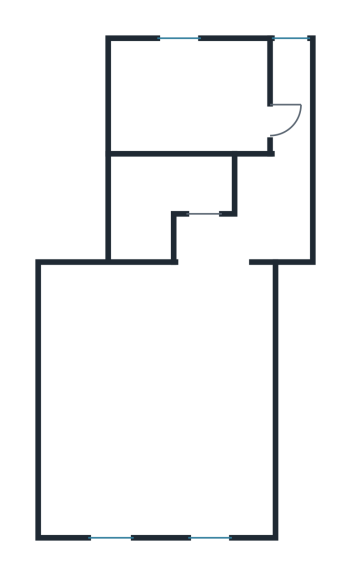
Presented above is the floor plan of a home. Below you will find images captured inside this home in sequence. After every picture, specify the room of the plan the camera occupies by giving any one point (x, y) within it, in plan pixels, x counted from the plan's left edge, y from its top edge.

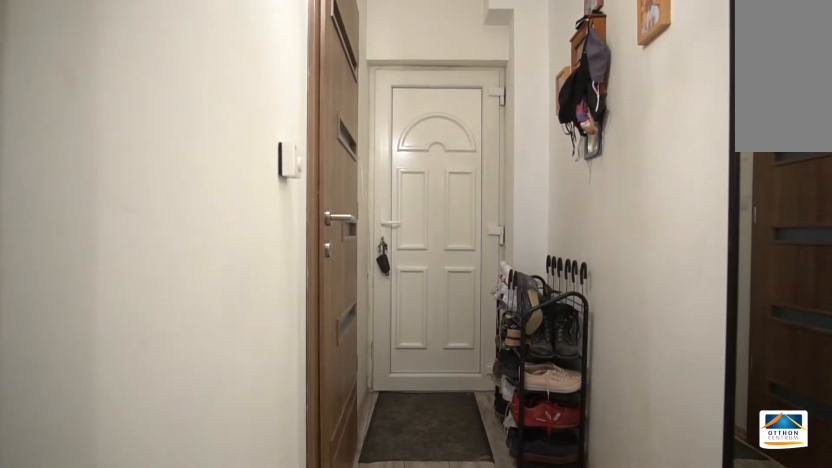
(289, 167)
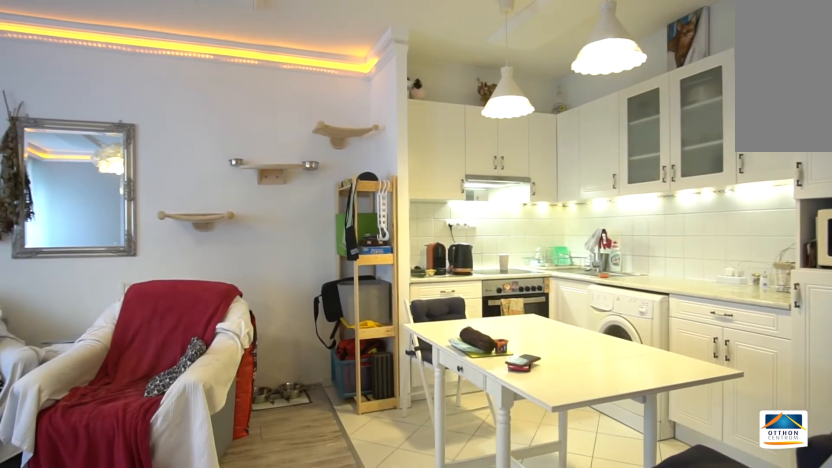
(163, 401)
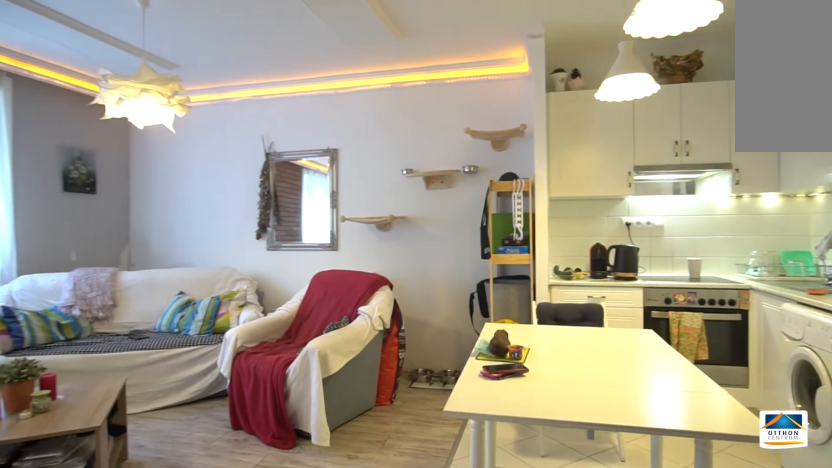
(163, 402)
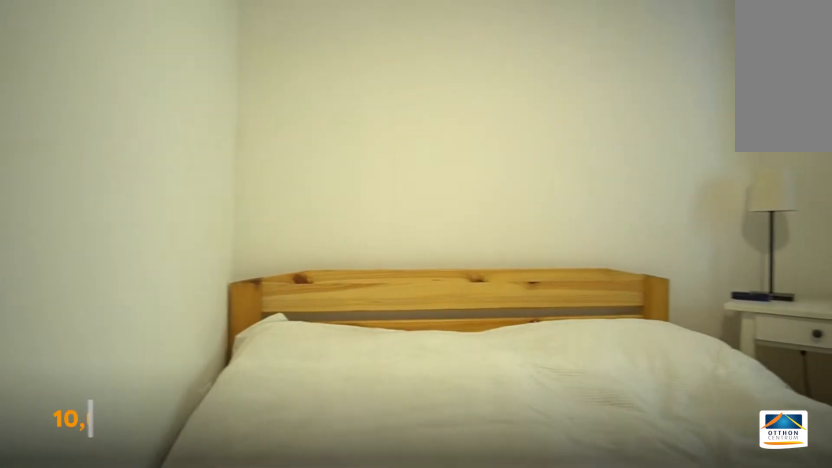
(180, 89)
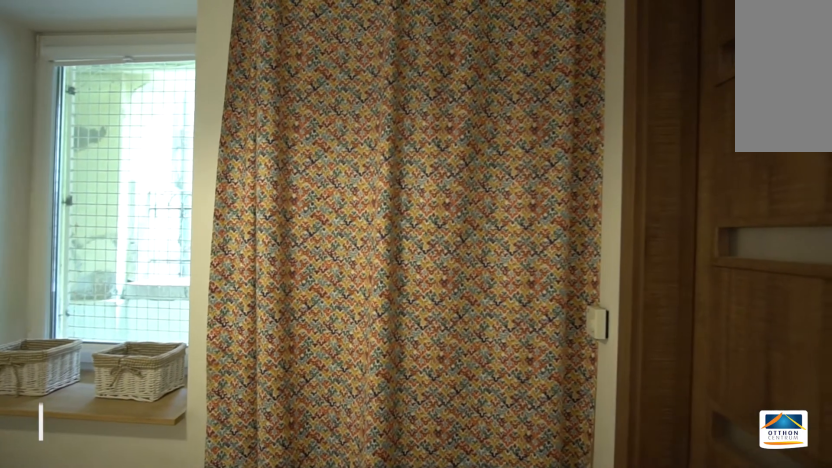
(179, 89)
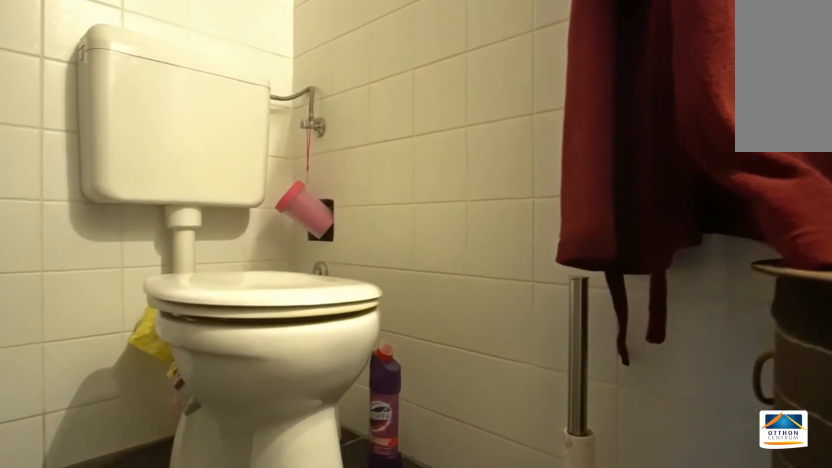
(172, 187)
